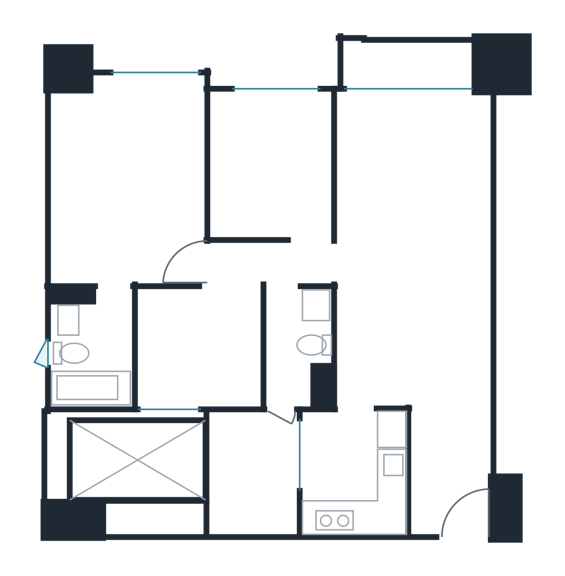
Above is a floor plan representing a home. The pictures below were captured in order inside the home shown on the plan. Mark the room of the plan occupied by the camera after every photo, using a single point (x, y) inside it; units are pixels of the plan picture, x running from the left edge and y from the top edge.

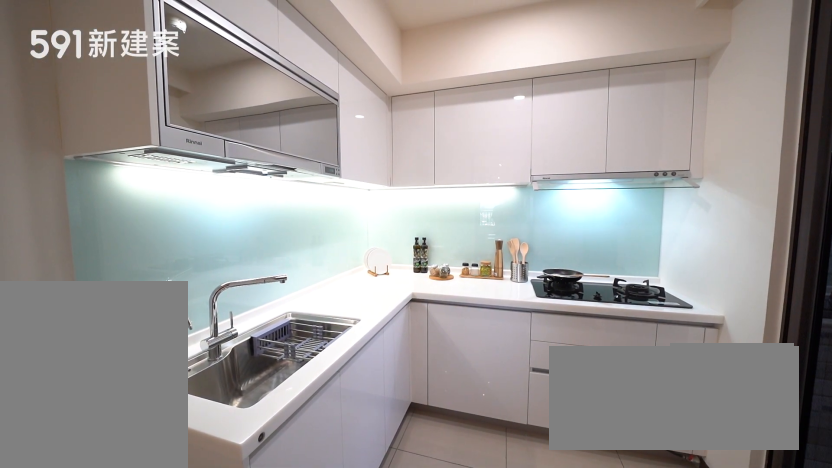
(354, 474)
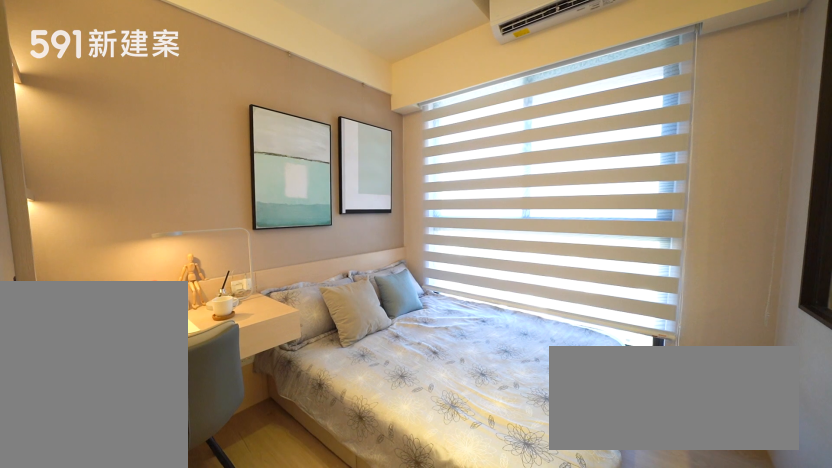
(271, 161)
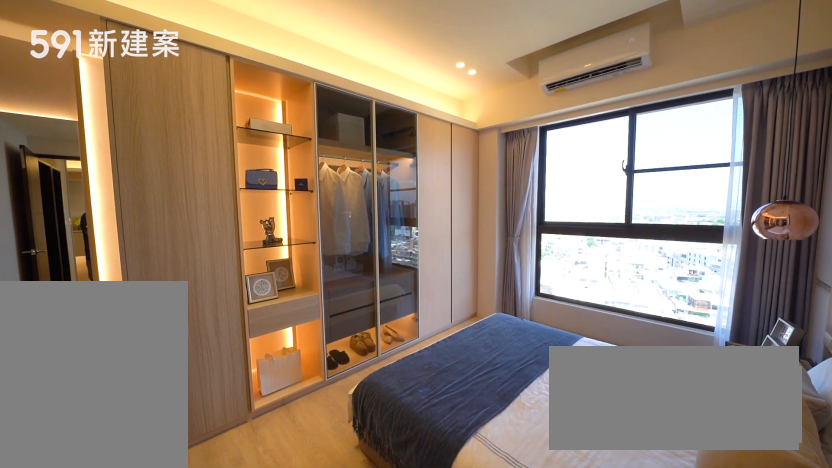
(122, 176)
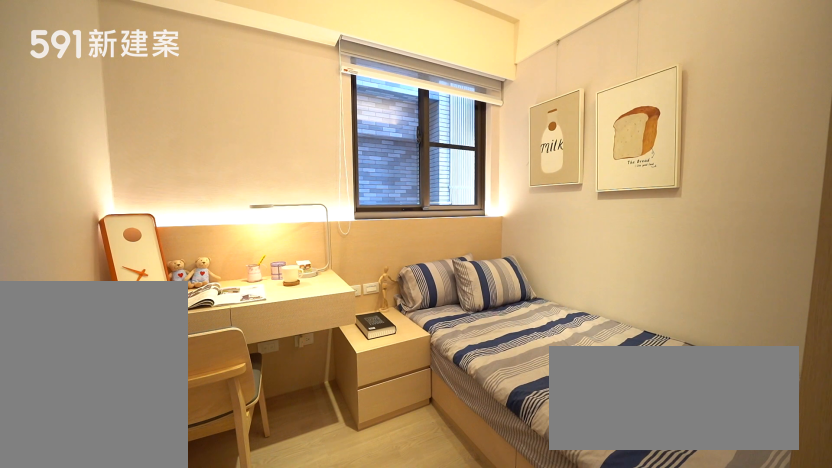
(199, 350)
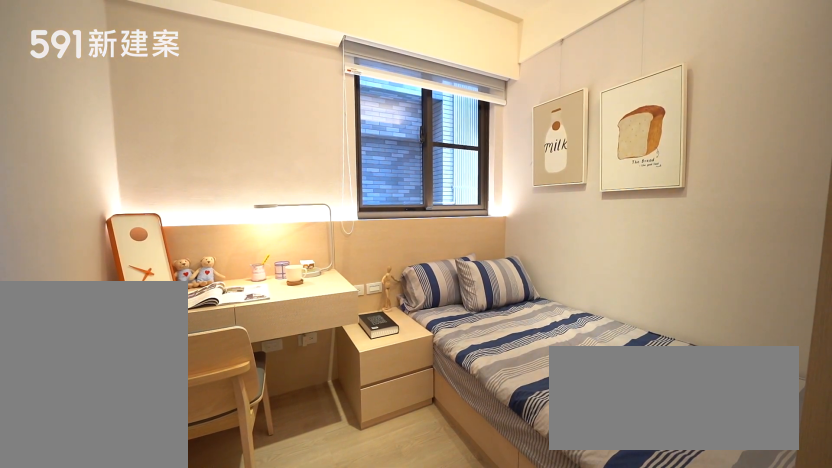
(199, 350)
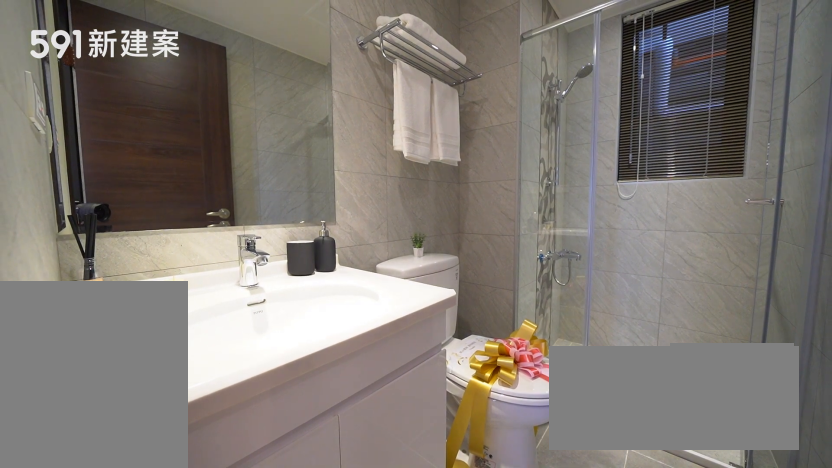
(299, 348)
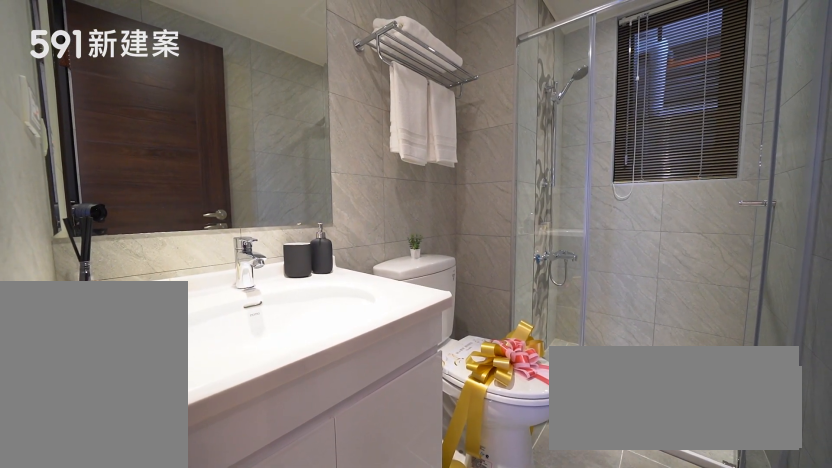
(299, 348)
